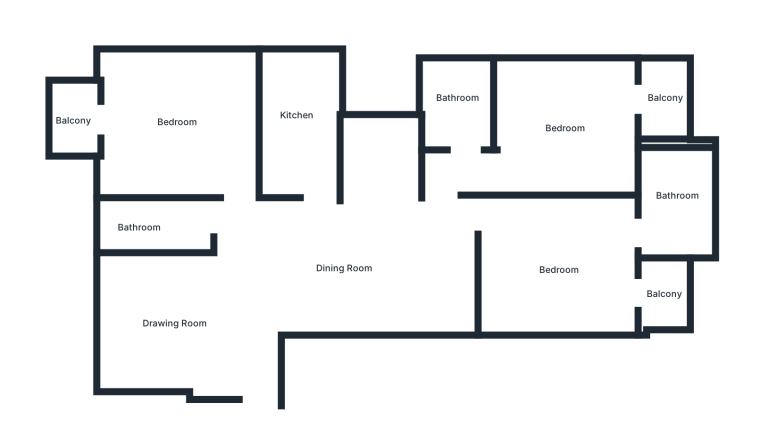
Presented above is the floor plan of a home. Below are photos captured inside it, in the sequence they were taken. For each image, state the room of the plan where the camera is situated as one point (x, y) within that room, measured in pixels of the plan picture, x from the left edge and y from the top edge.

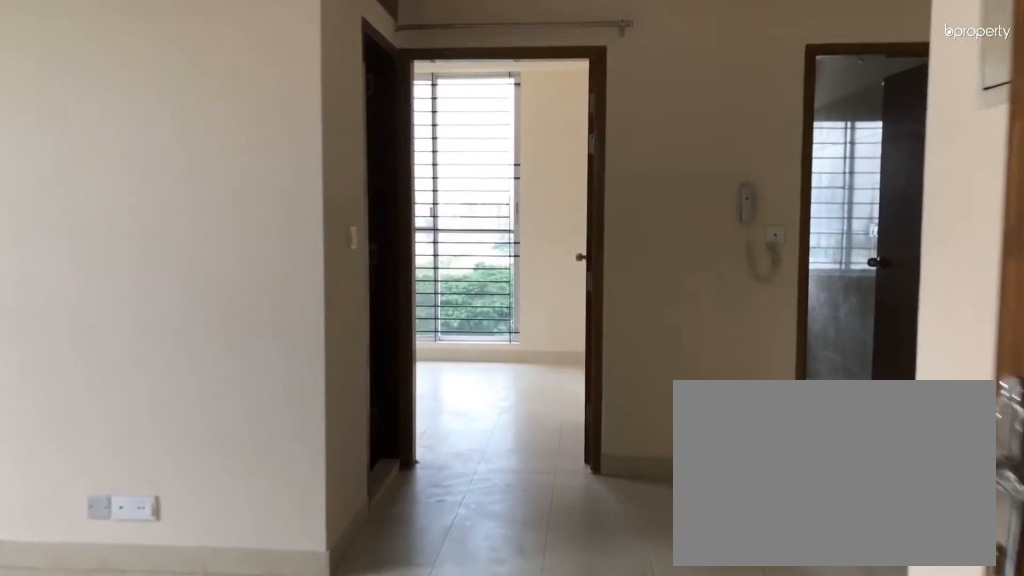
(259, 383)
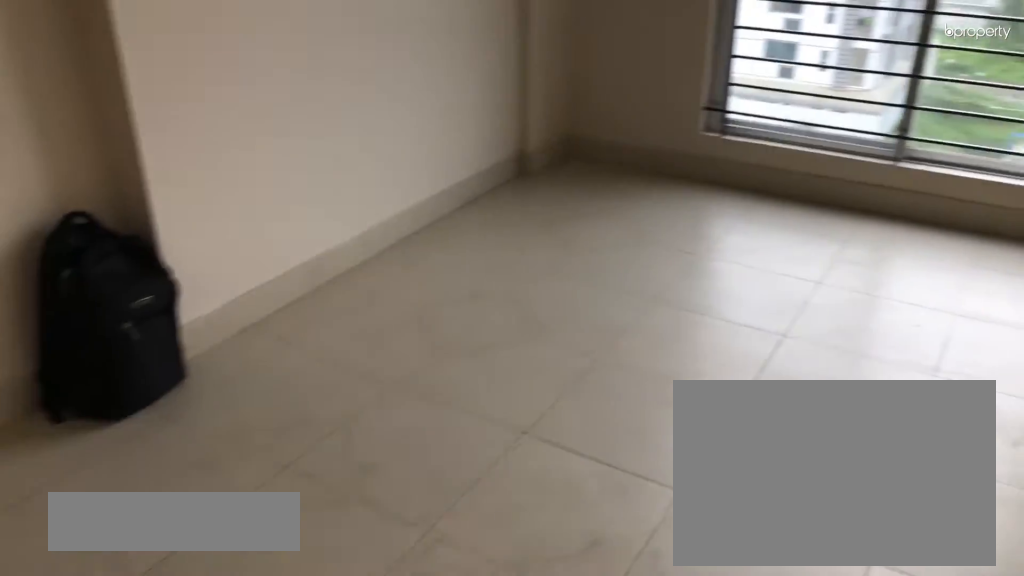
(163, 320)
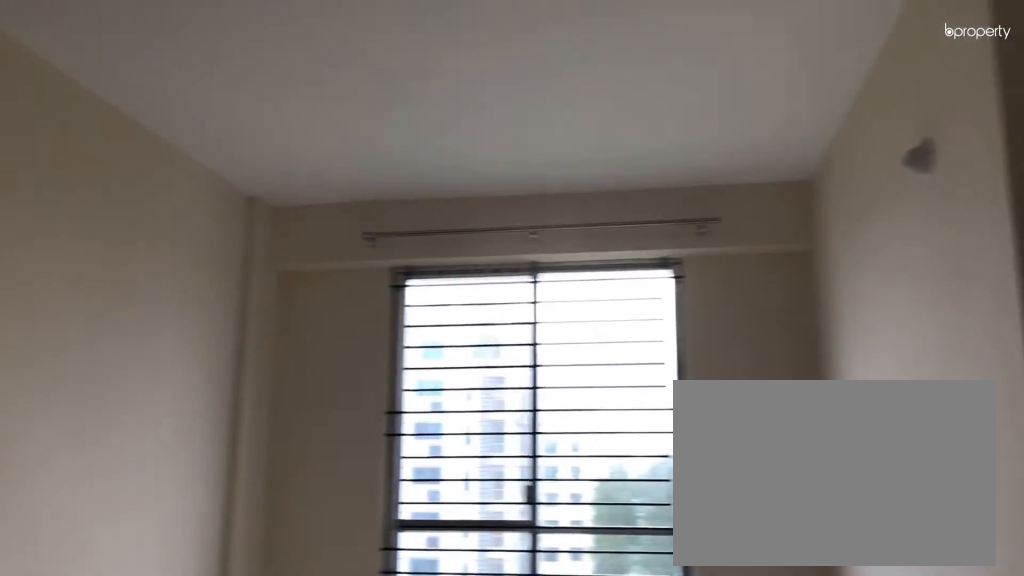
(163, 320)
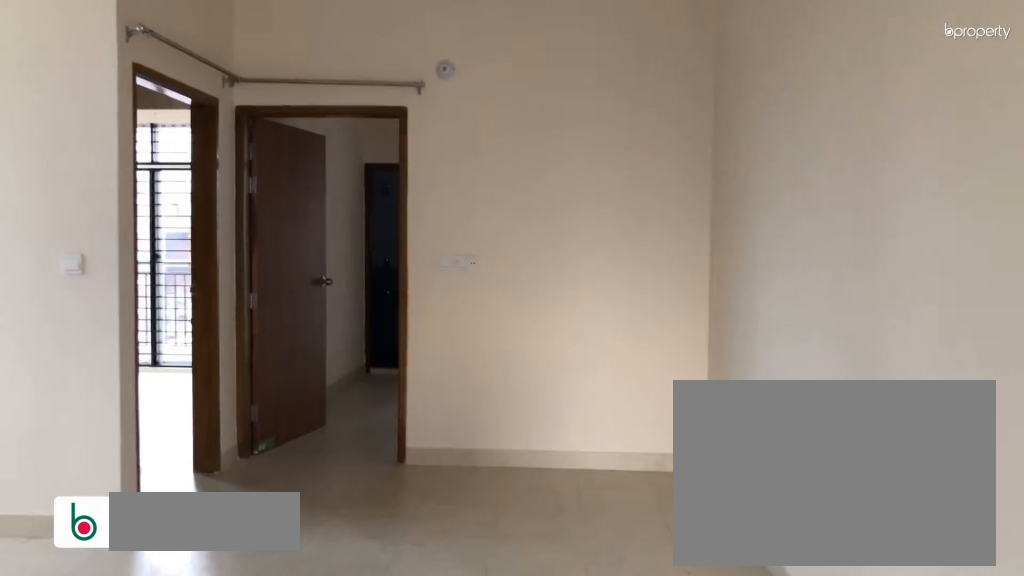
(300, 278)
